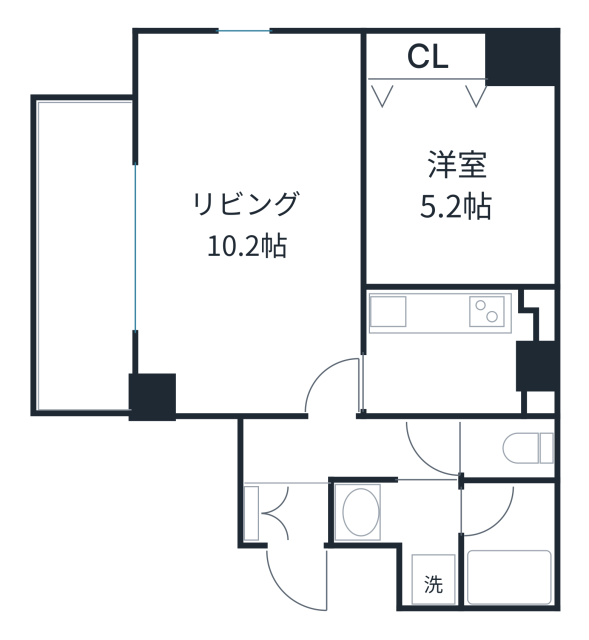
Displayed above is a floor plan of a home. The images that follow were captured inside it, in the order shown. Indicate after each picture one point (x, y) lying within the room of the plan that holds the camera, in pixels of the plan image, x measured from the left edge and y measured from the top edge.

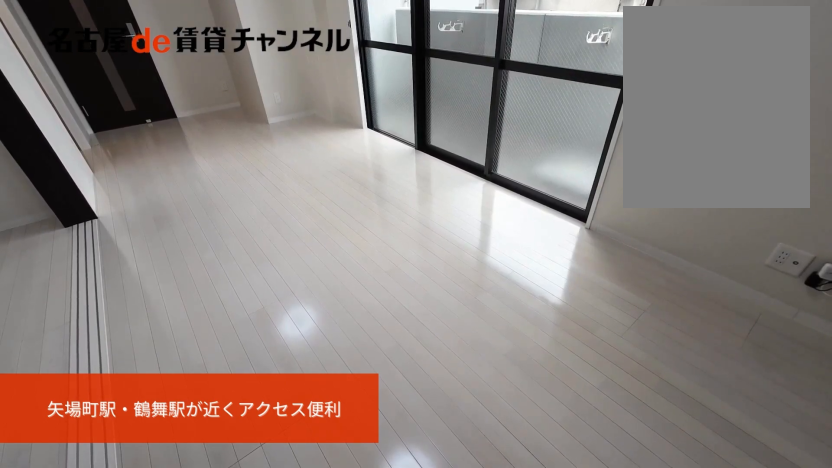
(250, 224)
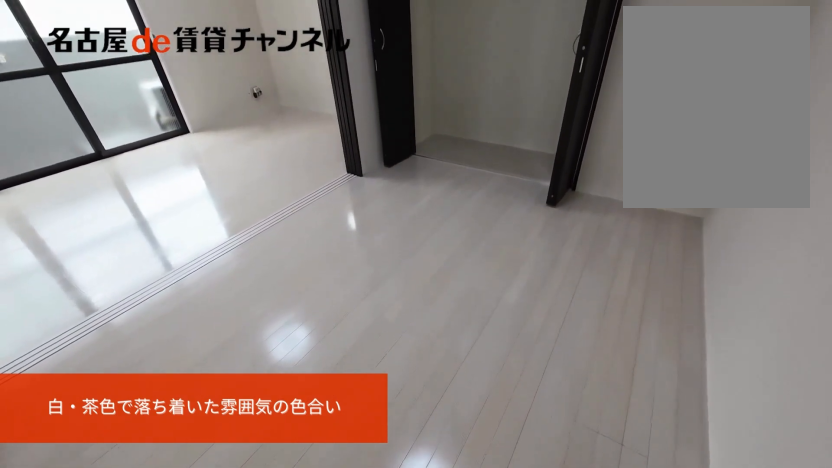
(460, 183)
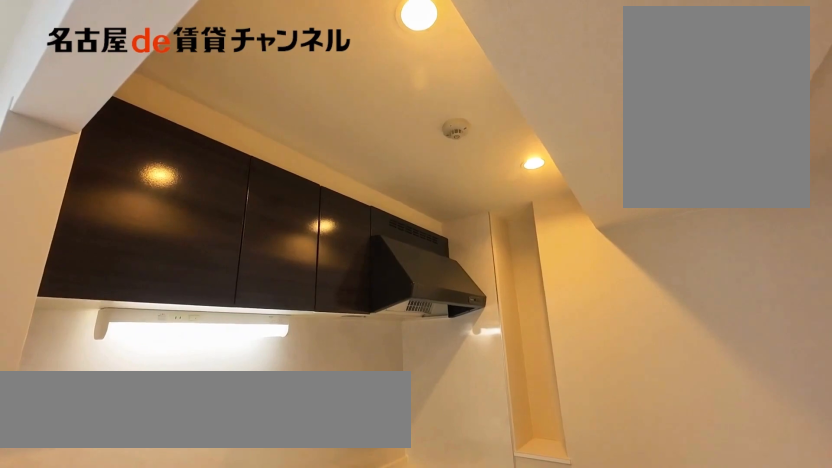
(457, 350)
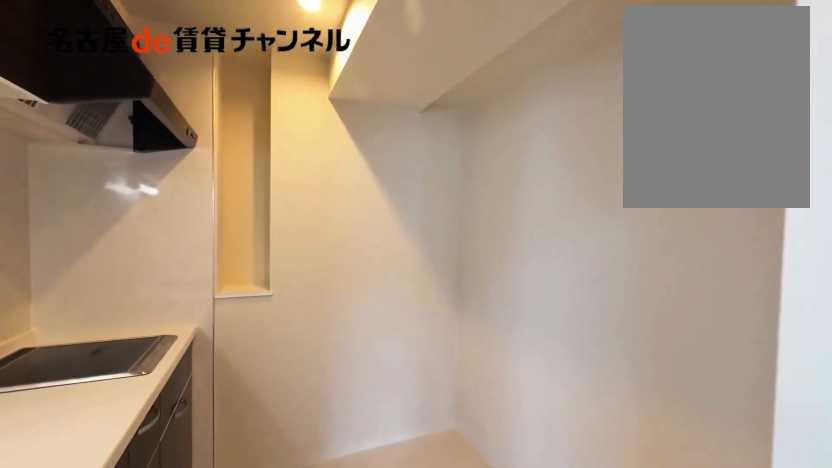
(457, 350)
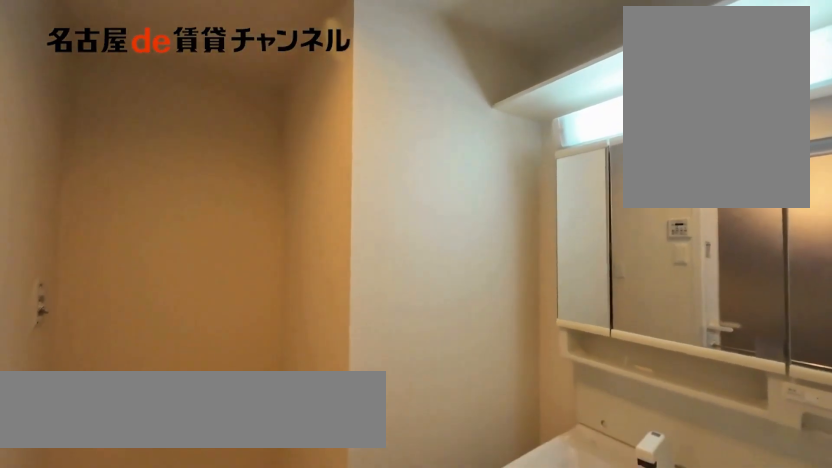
(410, 532)
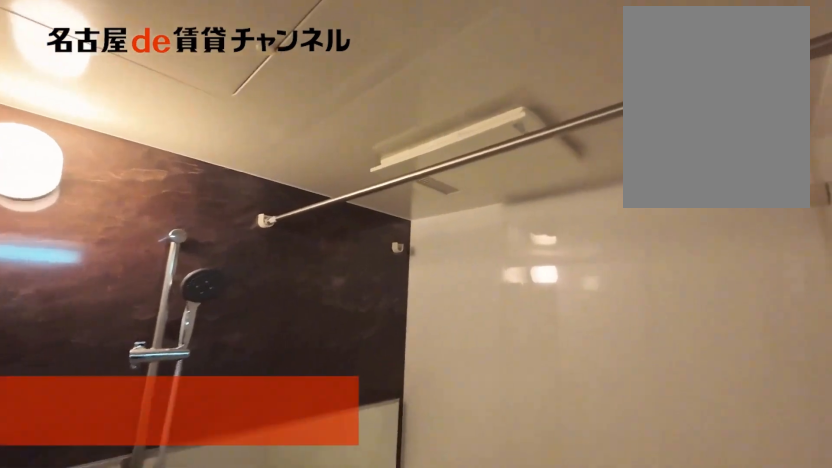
(507, 544)
